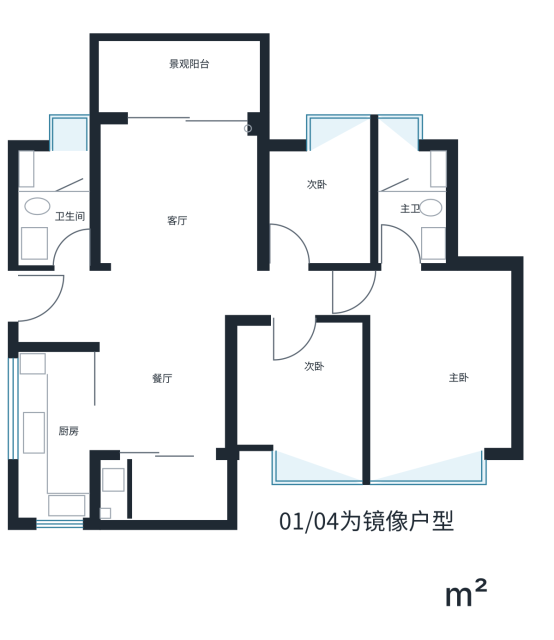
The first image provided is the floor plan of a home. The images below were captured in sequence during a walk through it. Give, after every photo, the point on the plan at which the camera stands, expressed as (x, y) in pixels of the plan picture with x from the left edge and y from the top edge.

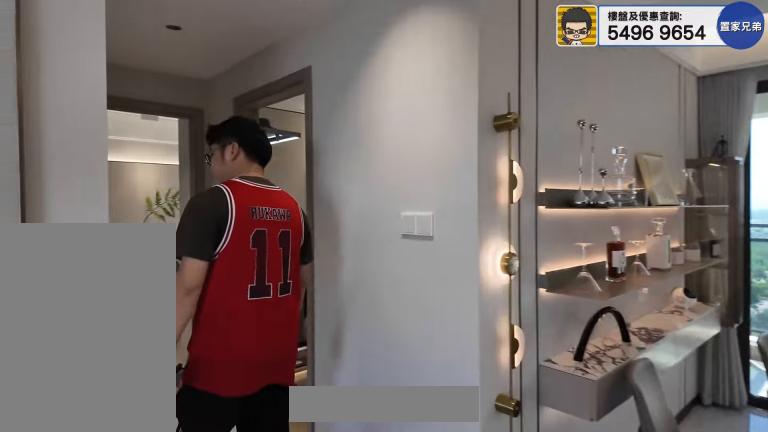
(240, 241)
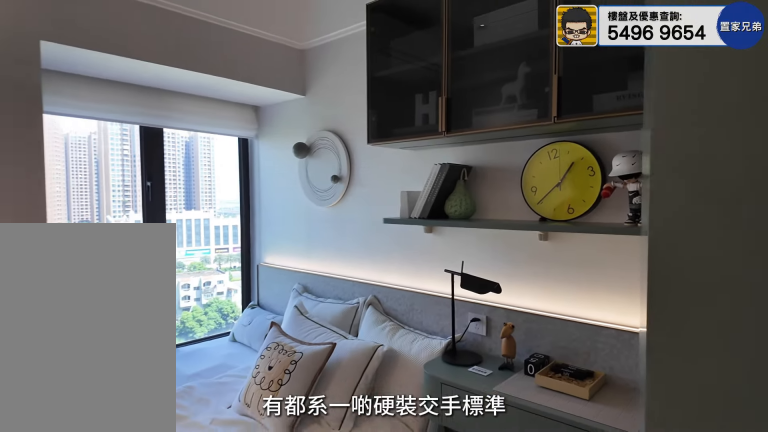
(289, 193)
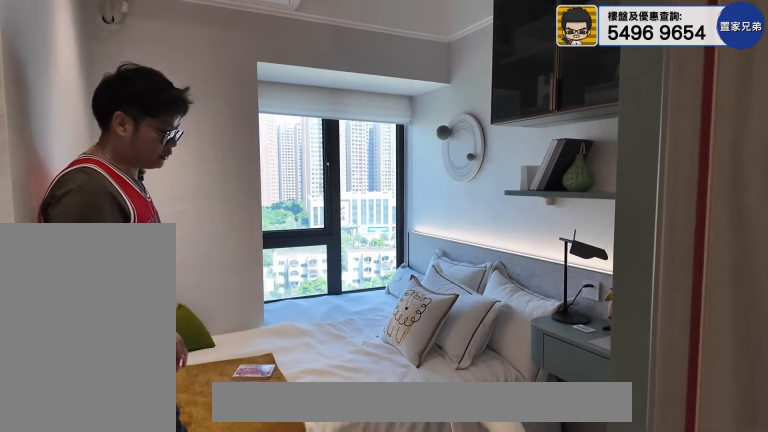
(292, 209)
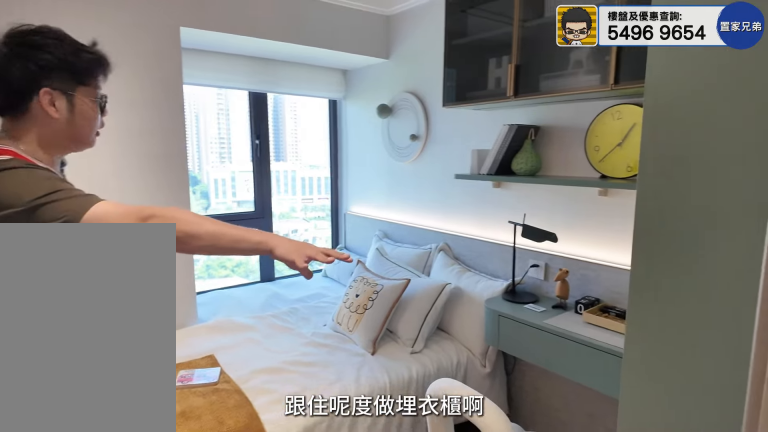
(300, 212)
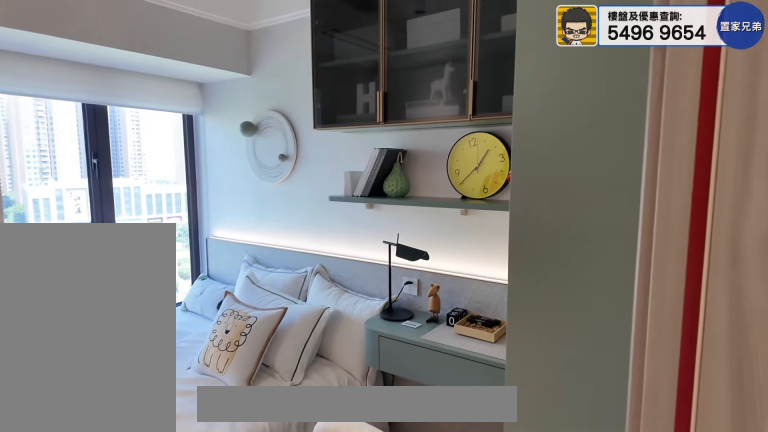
(301, 212)
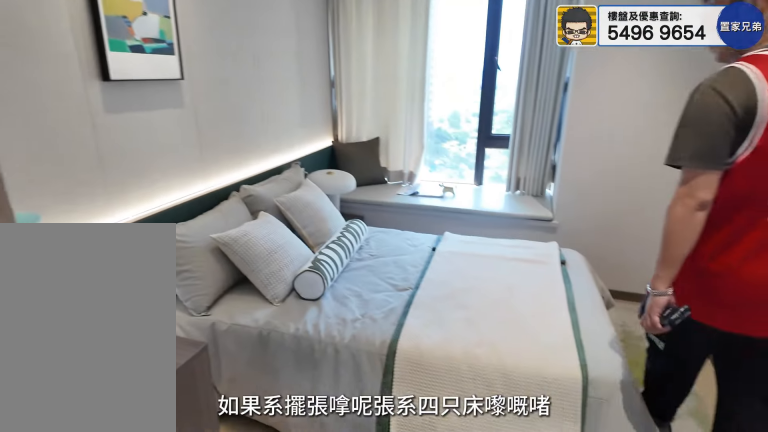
(290, 400)
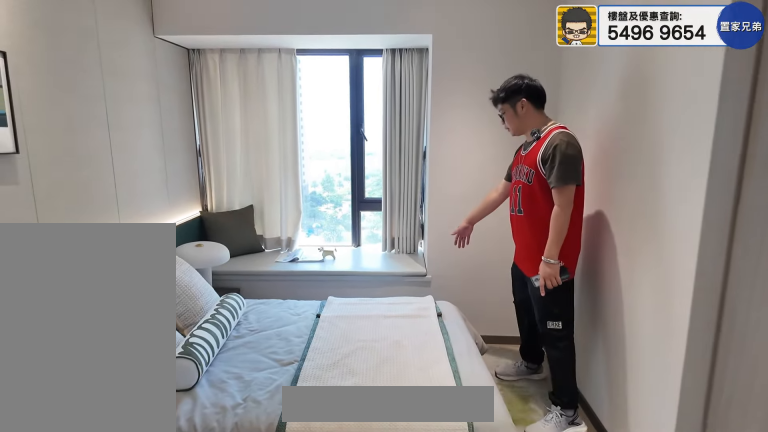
(291, 408)
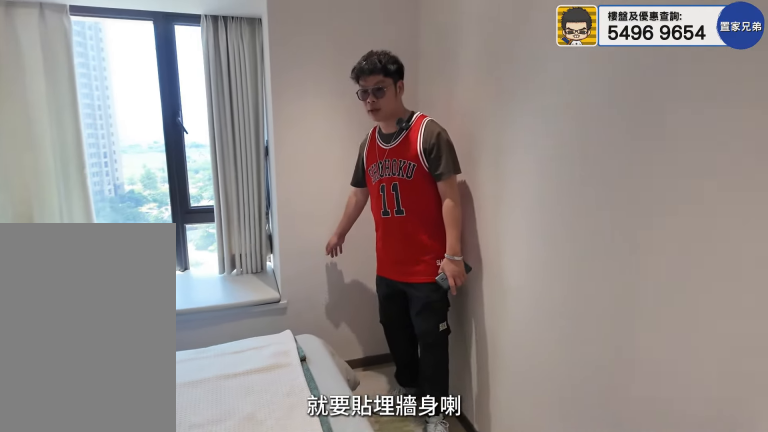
(295, 409)
